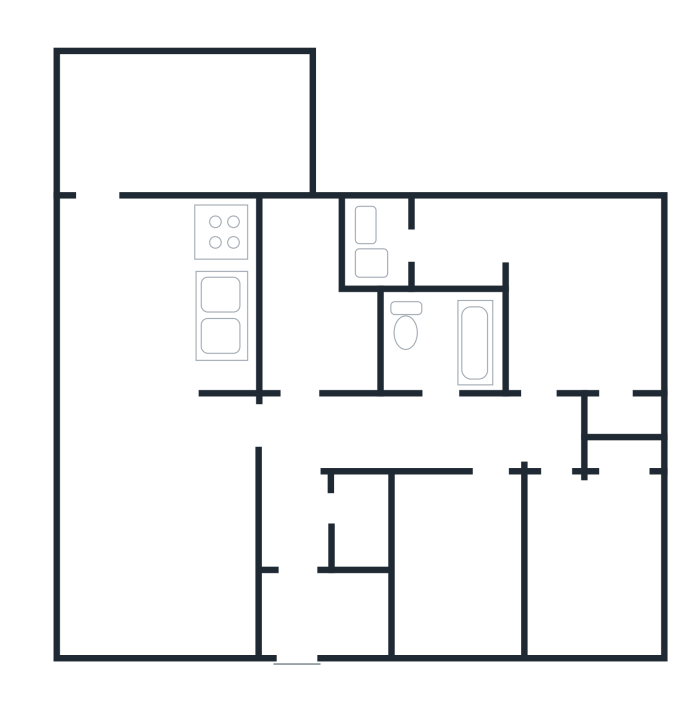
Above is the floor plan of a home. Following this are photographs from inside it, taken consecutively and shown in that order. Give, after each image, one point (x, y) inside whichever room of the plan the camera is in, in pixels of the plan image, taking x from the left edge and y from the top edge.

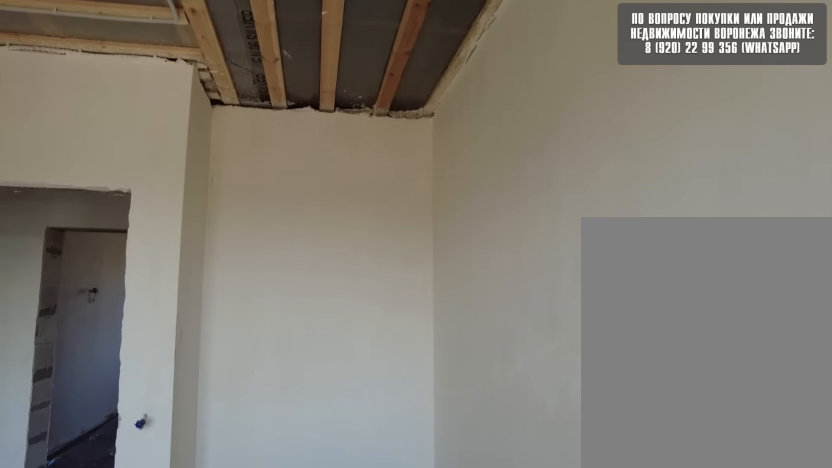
(575, 556)
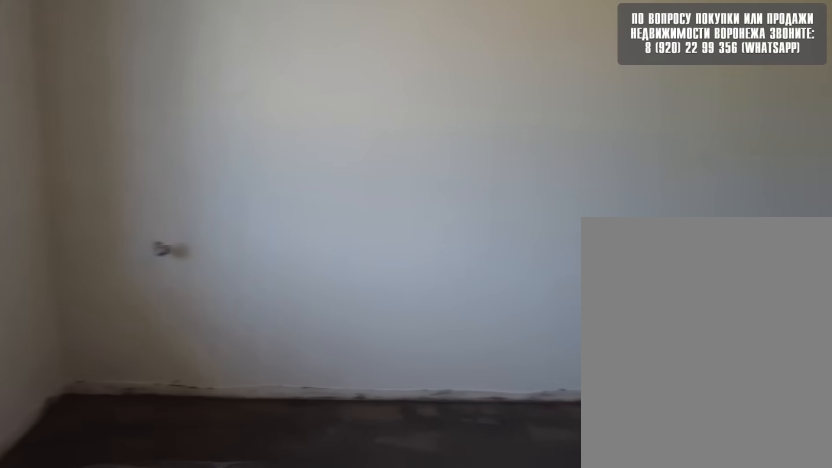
(572, 382)
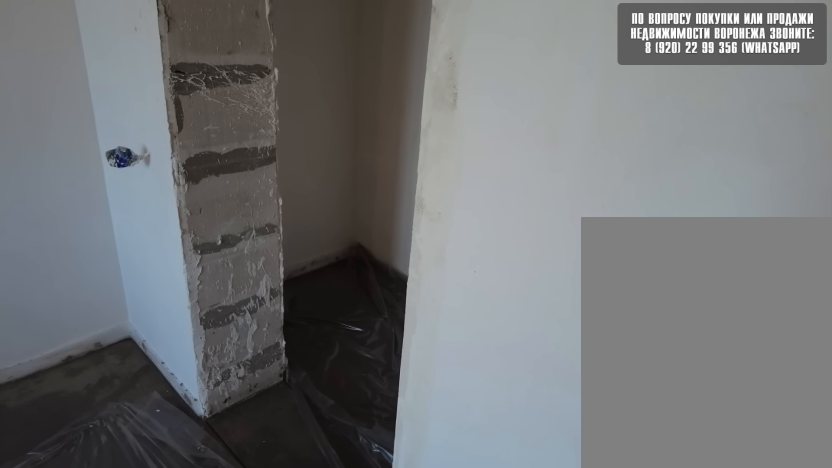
(571, 382)
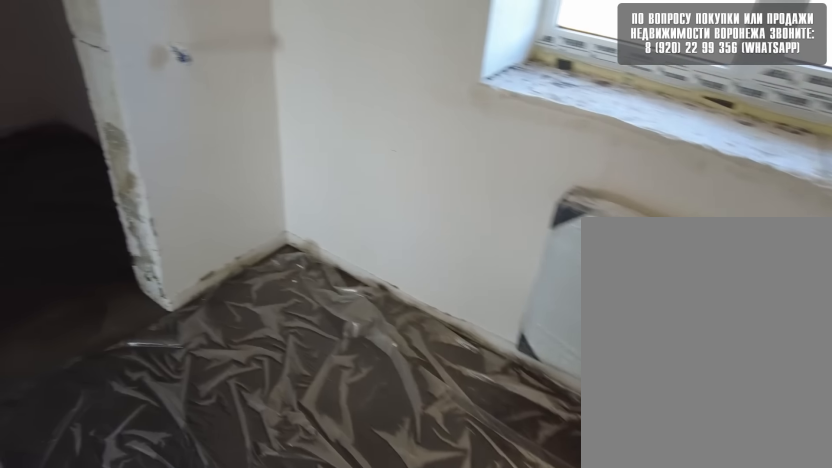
(566, 369)
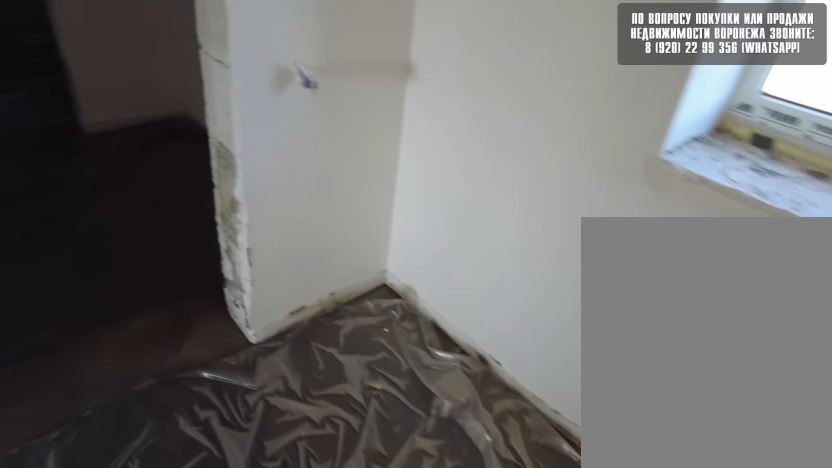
(558, 339)
